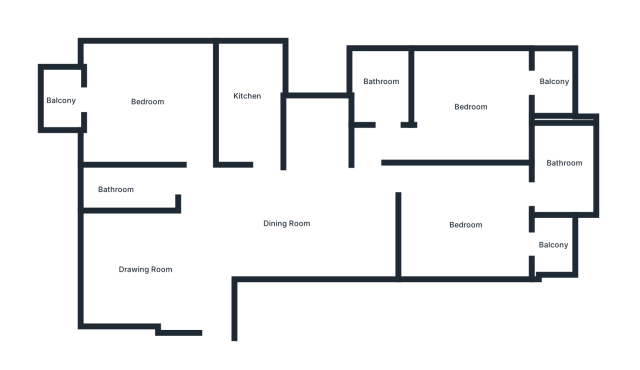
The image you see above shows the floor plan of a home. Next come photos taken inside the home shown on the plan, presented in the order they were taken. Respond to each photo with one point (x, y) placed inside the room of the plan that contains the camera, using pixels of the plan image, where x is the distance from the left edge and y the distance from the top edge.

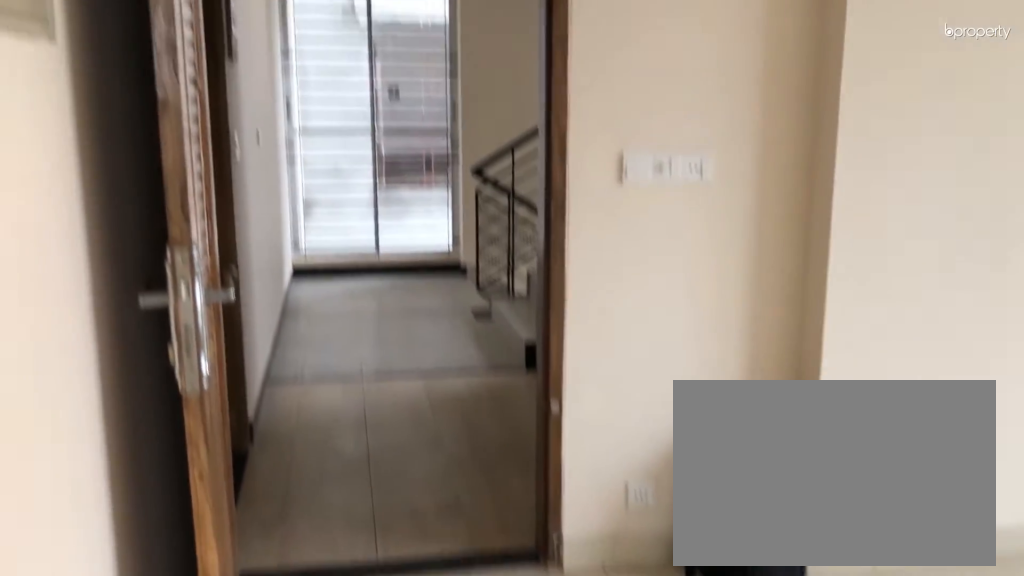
(135, 267)
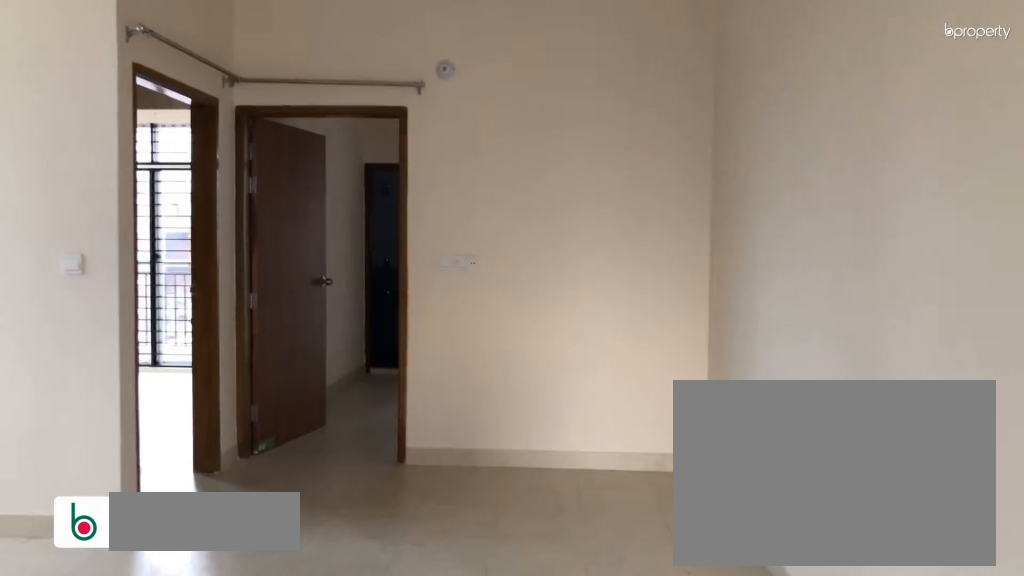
(250, 232)
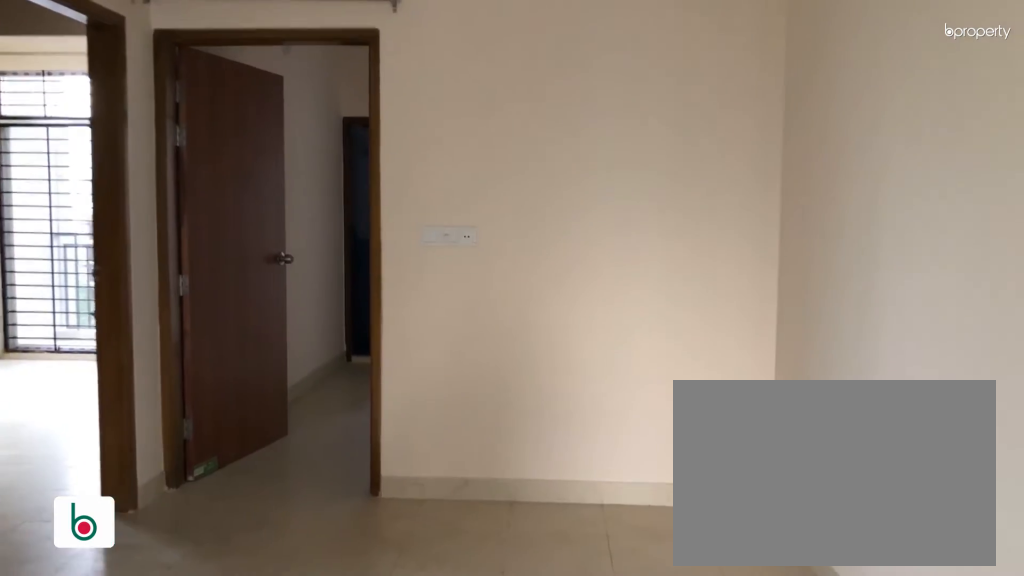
(303, 225)
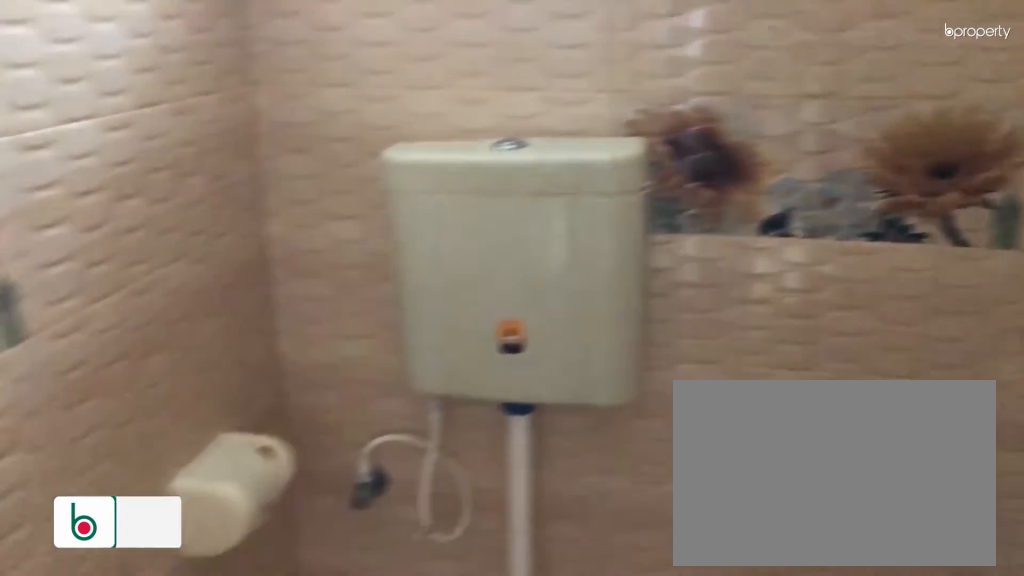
(122, 186)
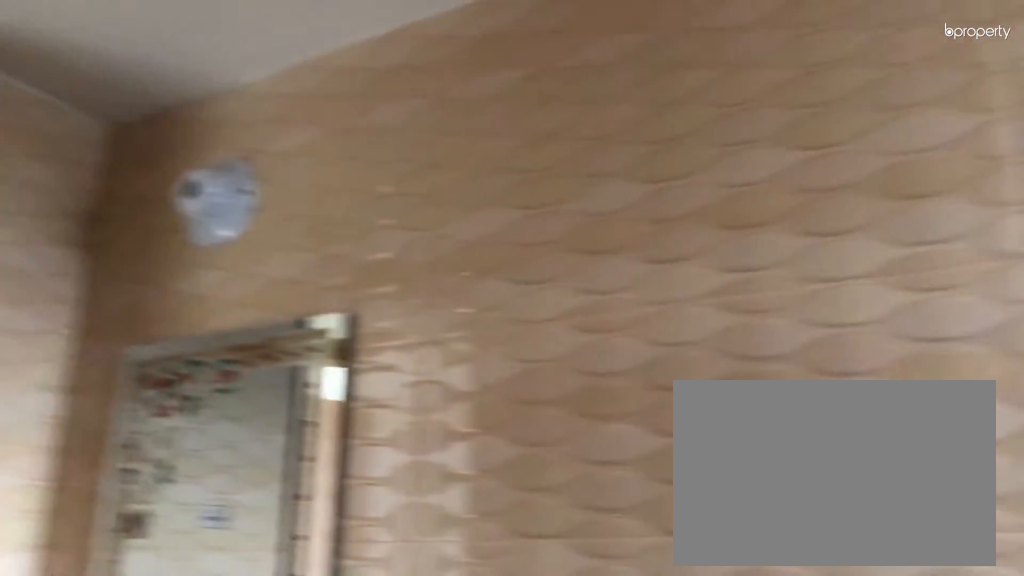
(122, 186)
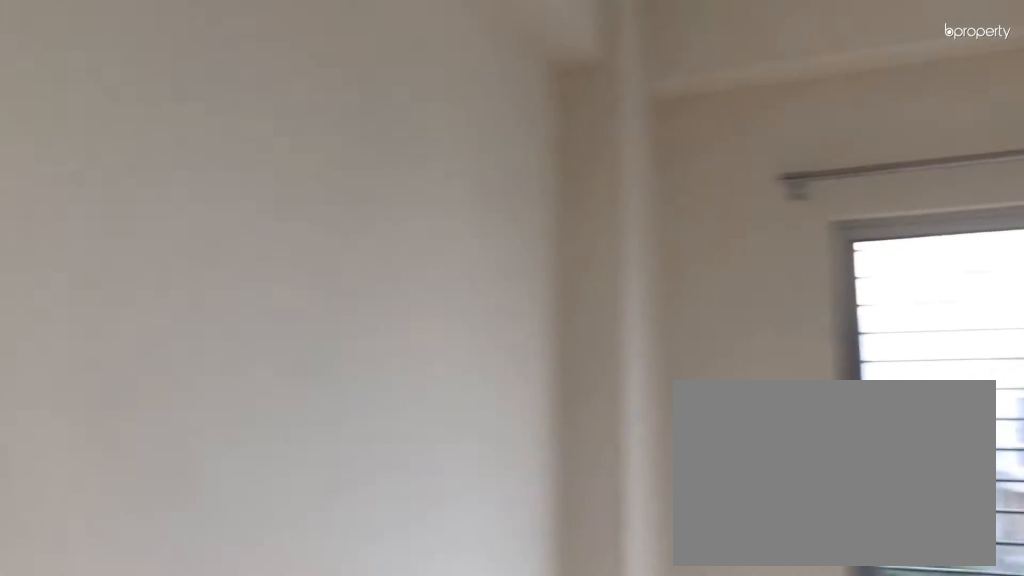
(143, 105)
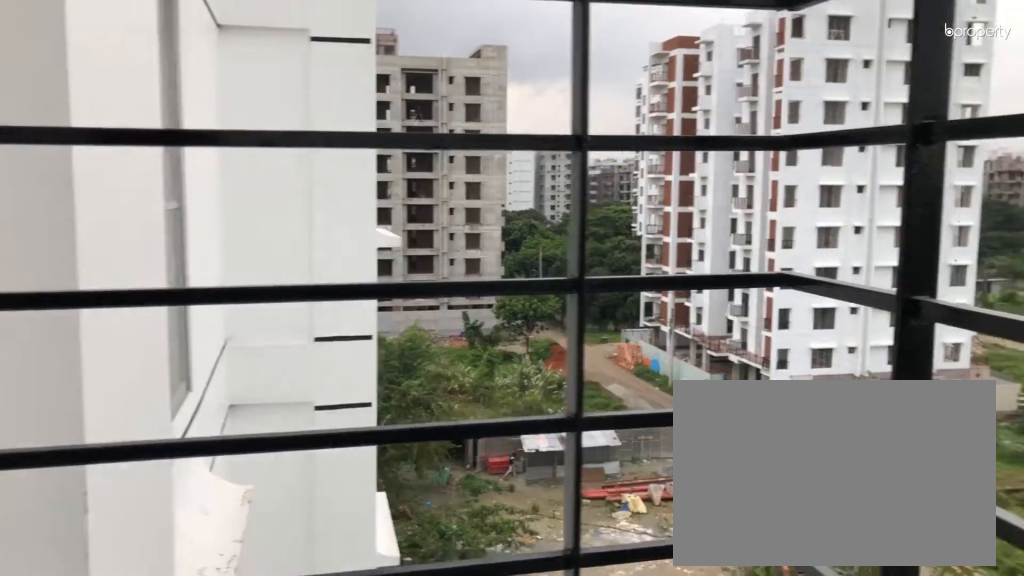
(58, 100)
